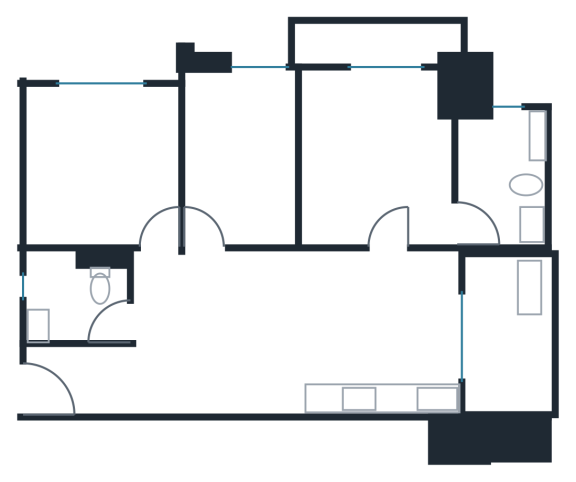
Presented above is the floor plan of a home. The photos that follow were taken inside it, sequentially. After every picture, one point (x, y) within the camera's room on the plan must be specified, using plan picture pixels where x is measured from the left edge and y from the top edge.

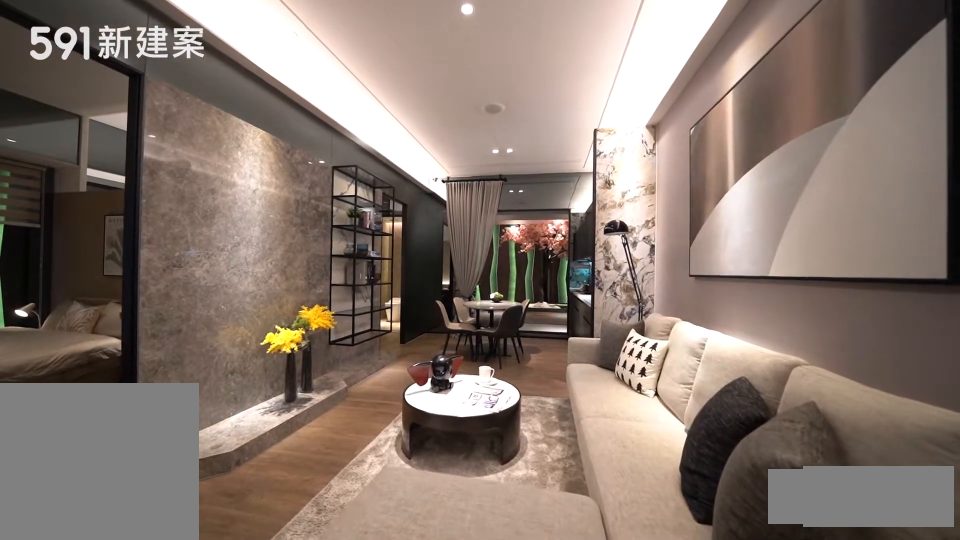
(219, 335)
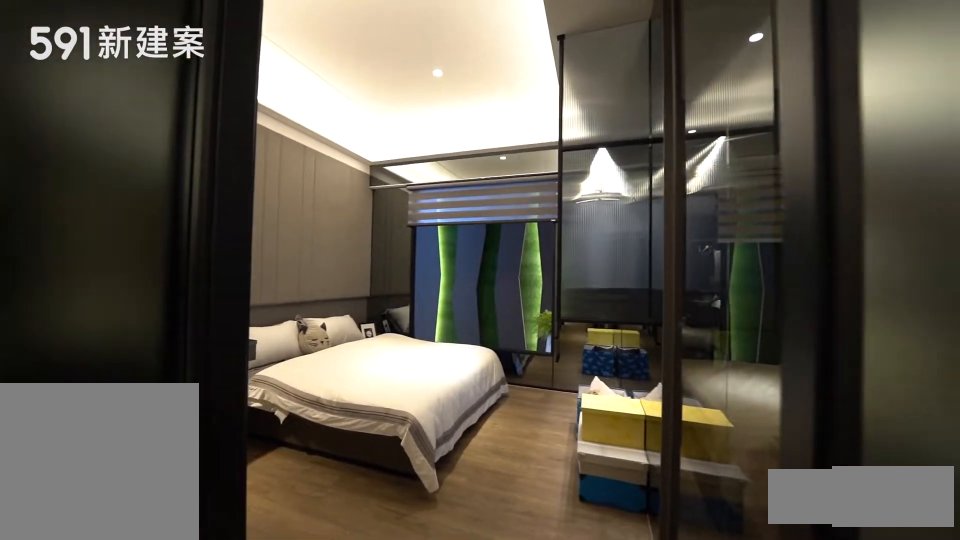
(98, 162)
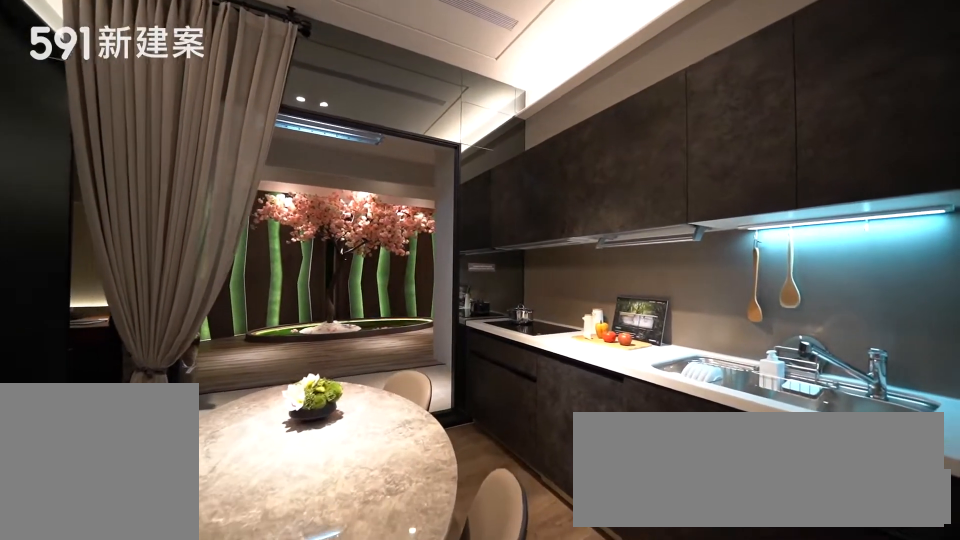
(383, 333)
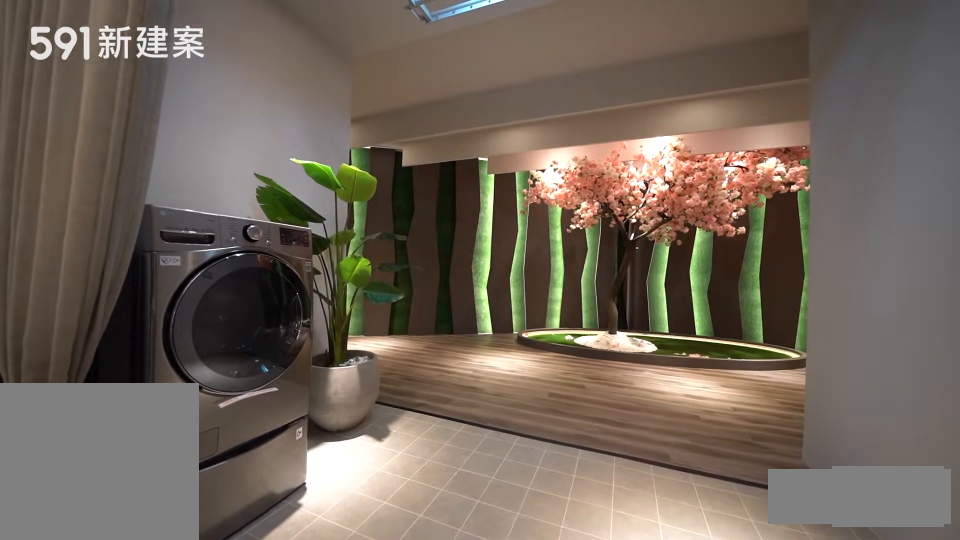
(509, 334)
